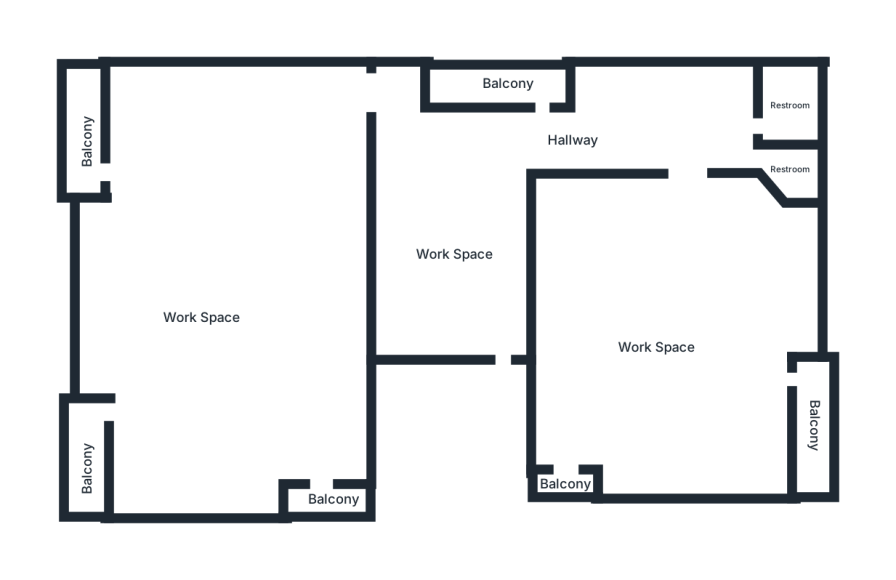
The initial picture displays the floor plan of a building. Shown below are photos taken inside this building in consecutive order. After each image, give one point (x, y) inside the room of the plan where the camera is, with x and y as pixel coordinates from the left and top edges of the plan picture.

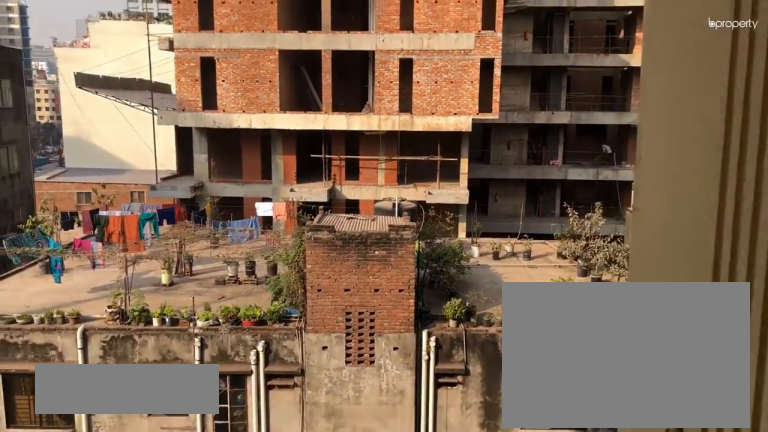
(514, 86)
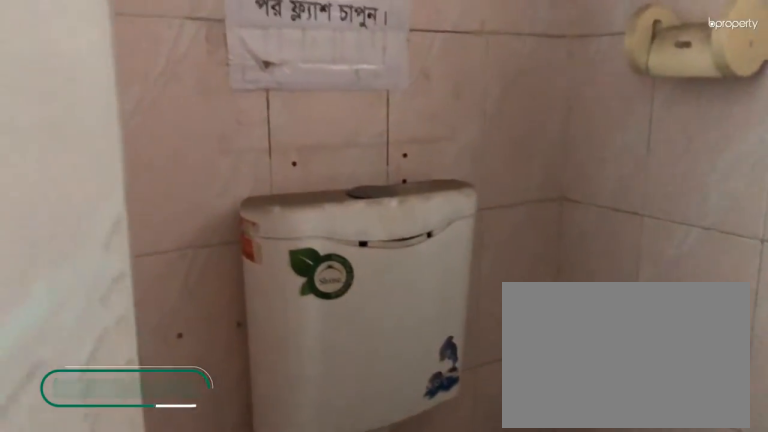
(792, 117)
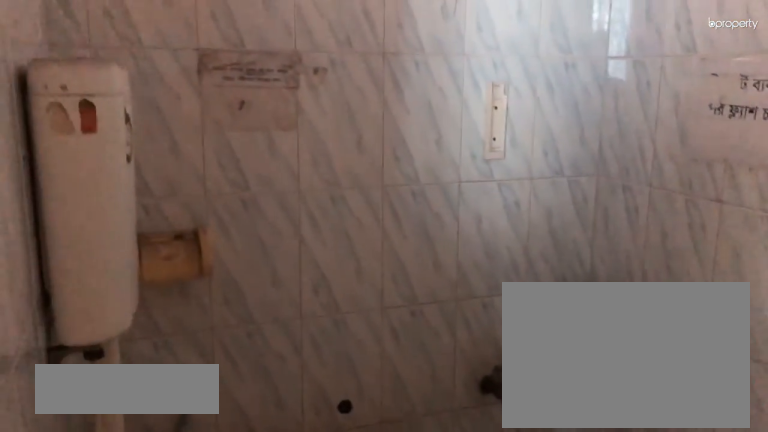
(794, 173)
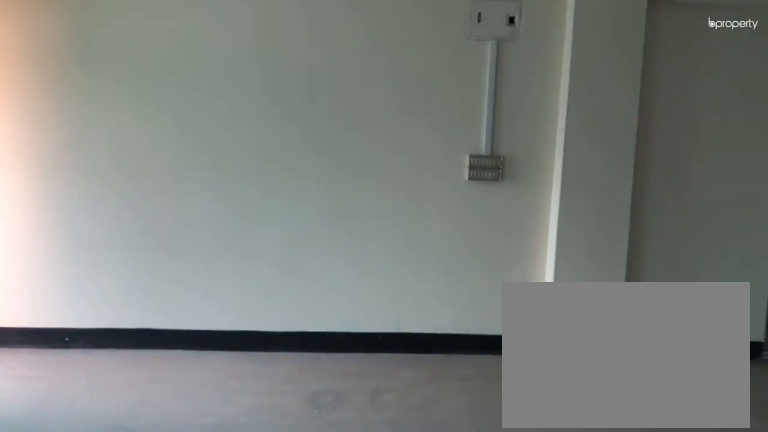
(657, 340)
